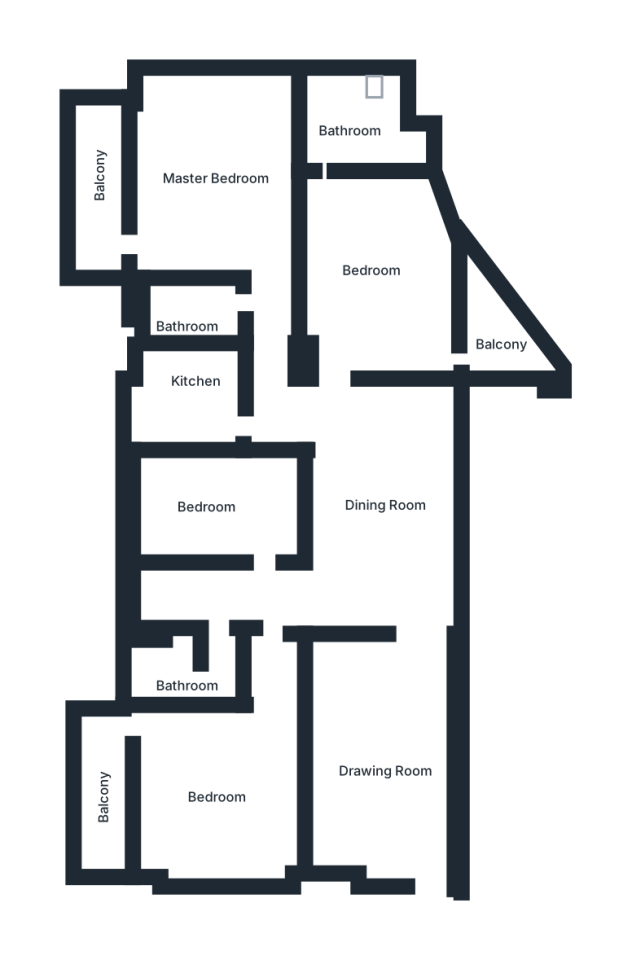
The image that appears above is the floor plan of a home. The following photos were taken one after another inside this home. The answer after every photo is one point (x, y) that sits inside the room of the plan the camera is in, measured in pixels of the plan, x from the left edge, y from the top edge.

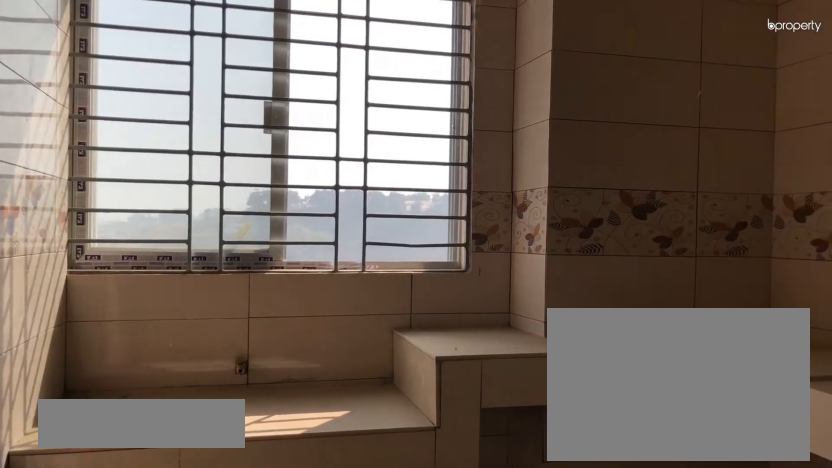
(183, 376)
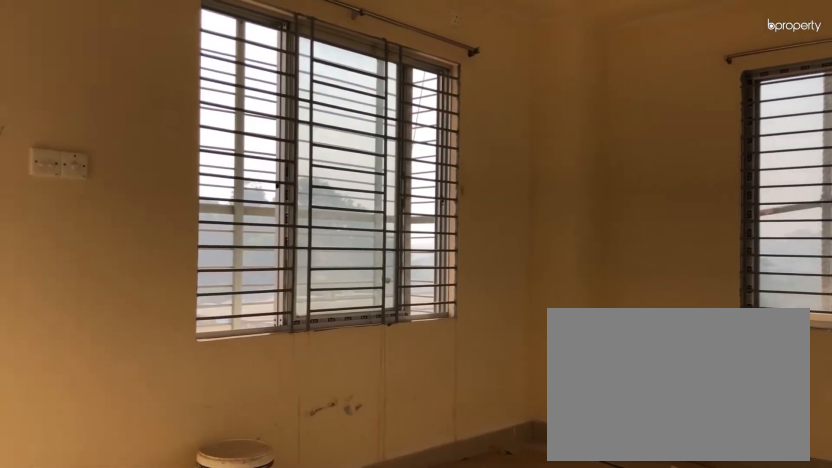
(212, 174)
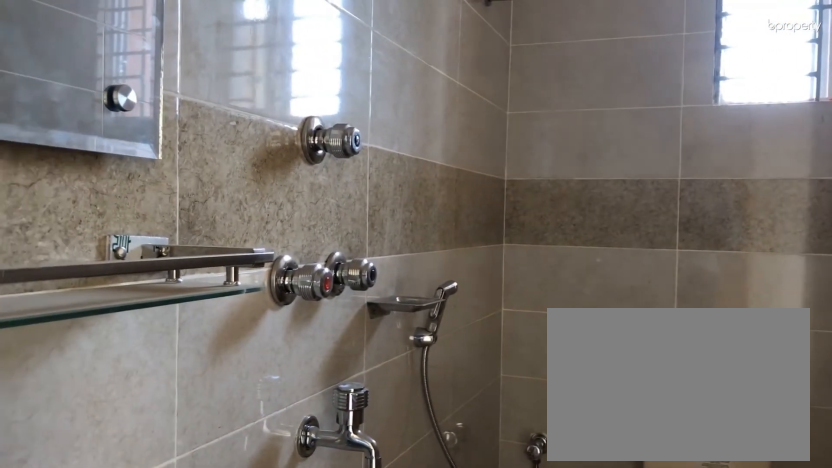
(192, 317)
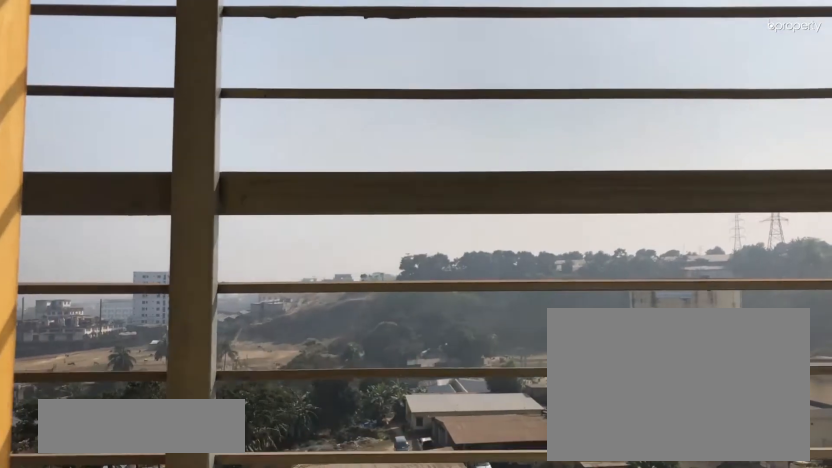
(105, 184)
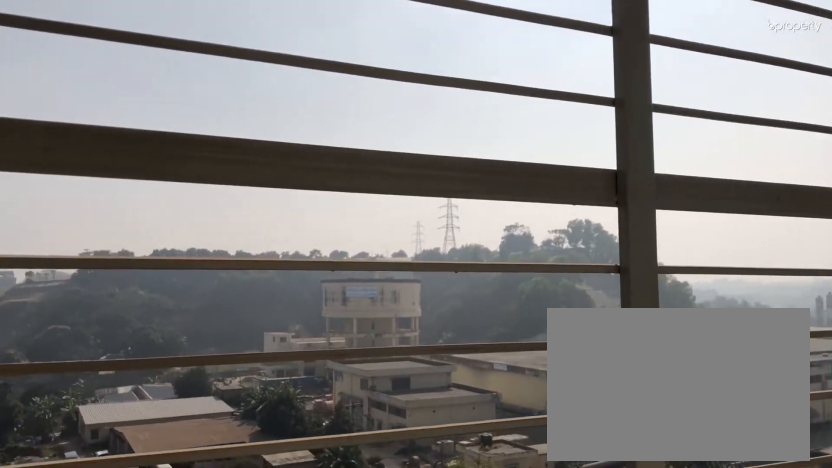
(105, 184)
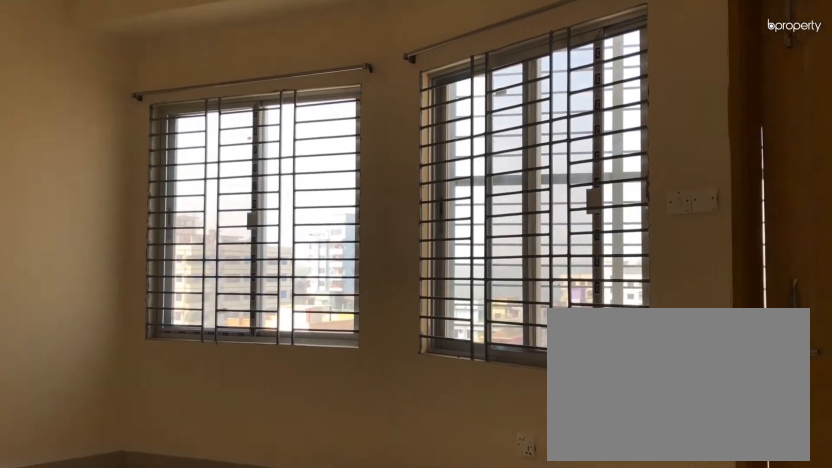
(385, 274)
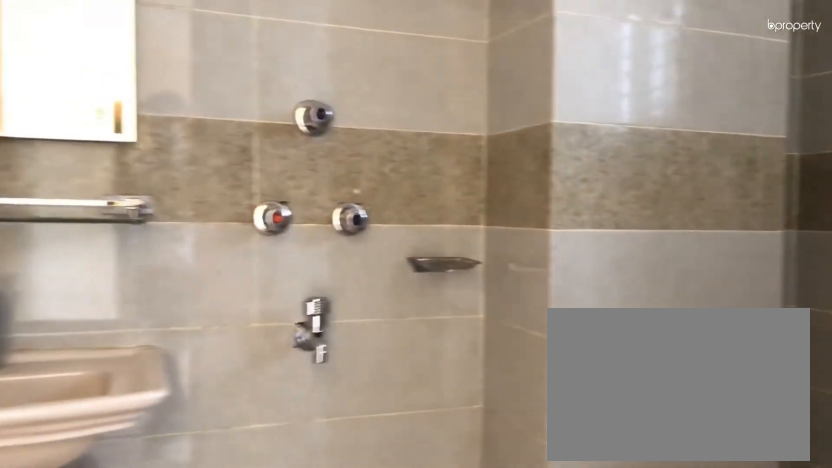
(350, 123)
